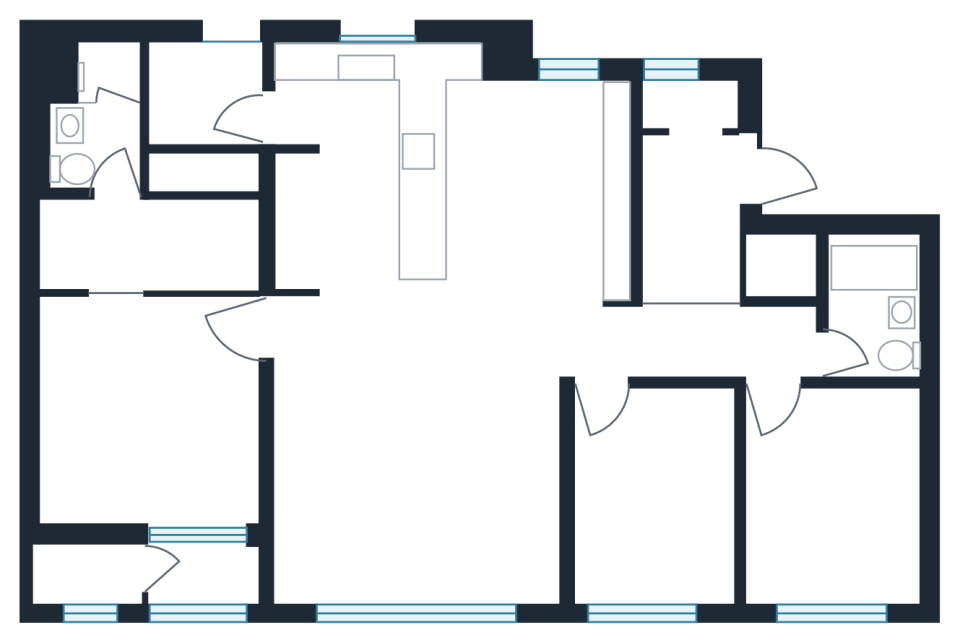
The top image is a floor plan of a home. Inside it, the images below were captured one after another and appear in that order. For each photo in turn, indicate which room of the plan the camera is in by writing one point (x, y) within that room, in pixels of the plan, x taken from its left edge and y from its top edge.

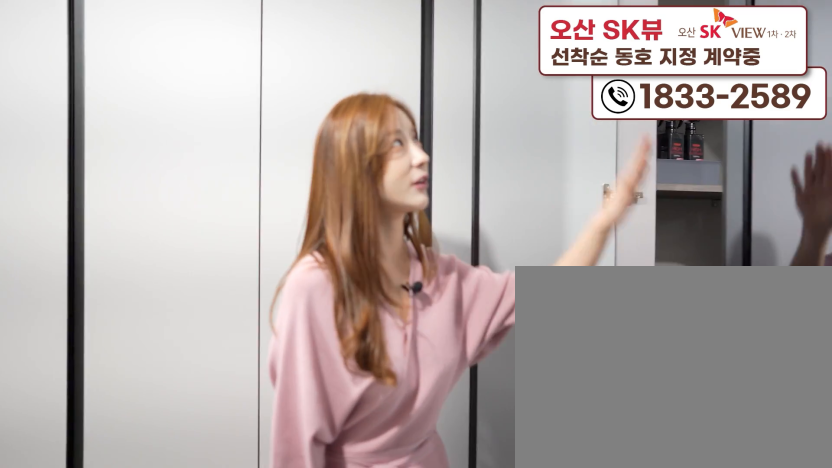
(699, 191)
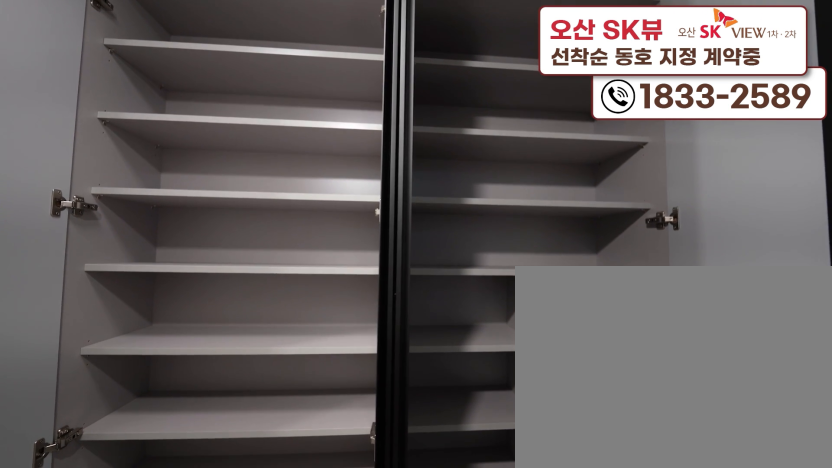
(699, 191)
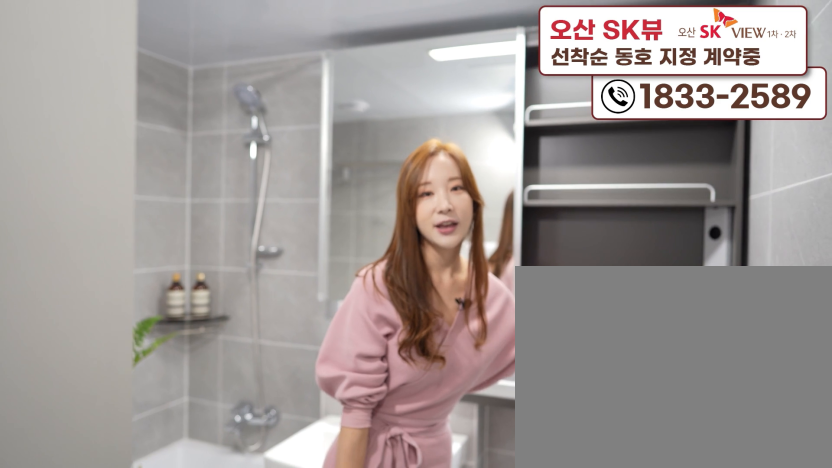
(881, 334)
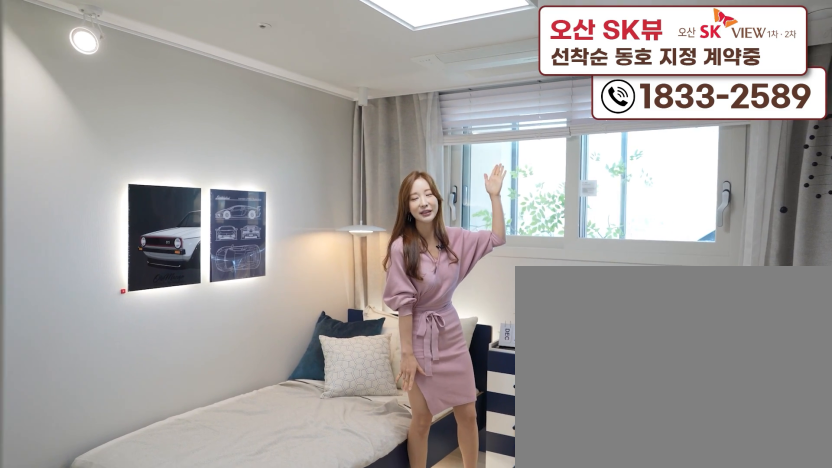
(824, 547)
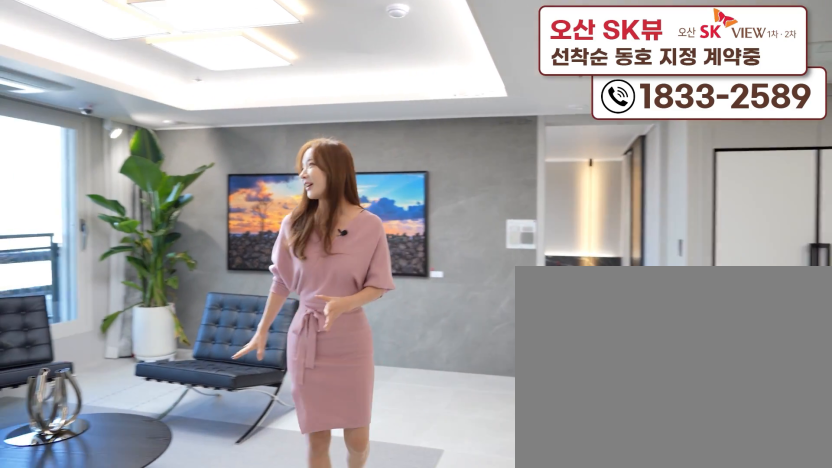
(421, 529)
